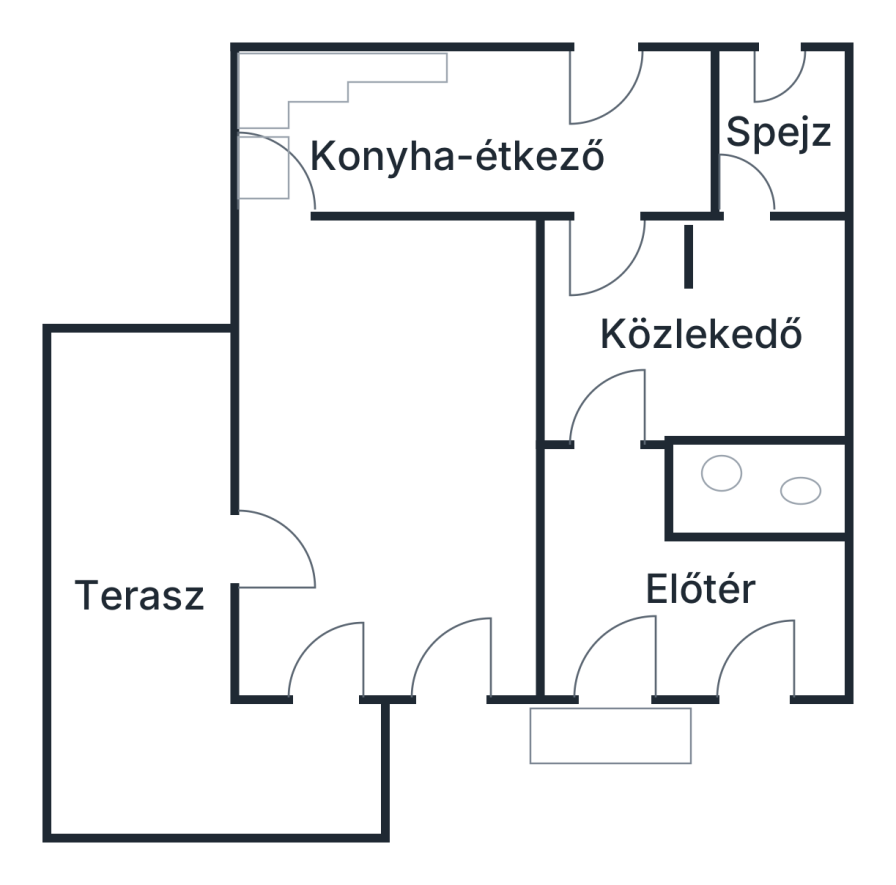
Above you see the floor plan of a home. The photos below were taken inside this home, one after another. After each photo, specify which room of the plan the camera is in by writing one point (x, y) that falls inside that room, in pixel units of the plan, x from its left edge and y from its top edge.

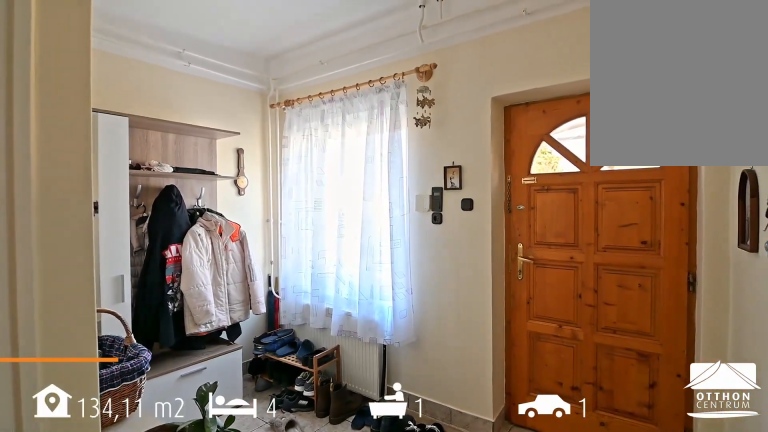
(683, 588)
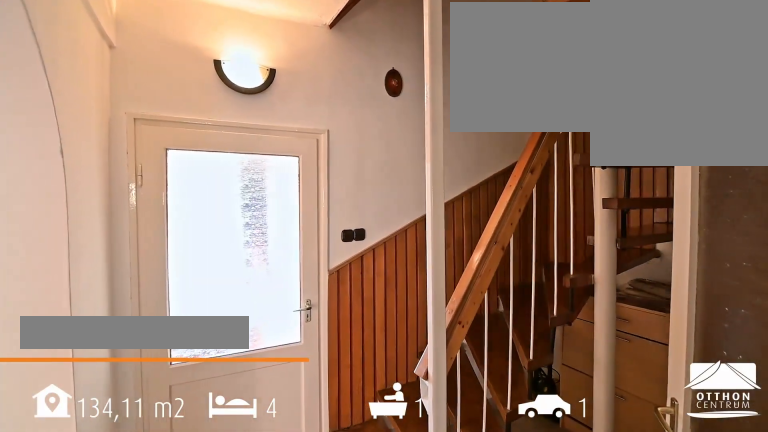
(689, 336)
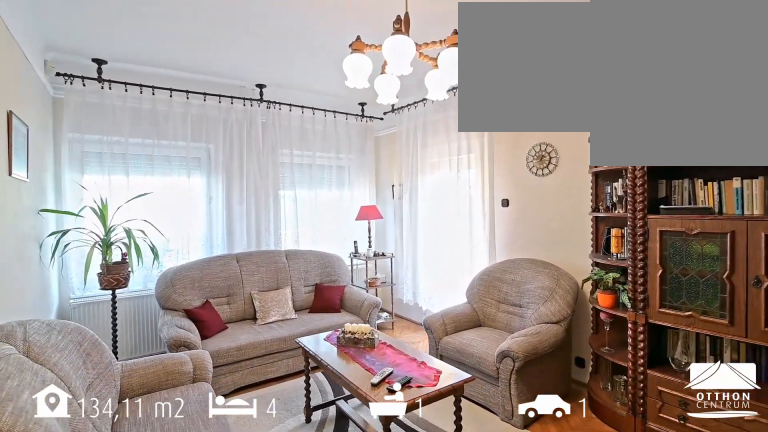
(385, 459)
